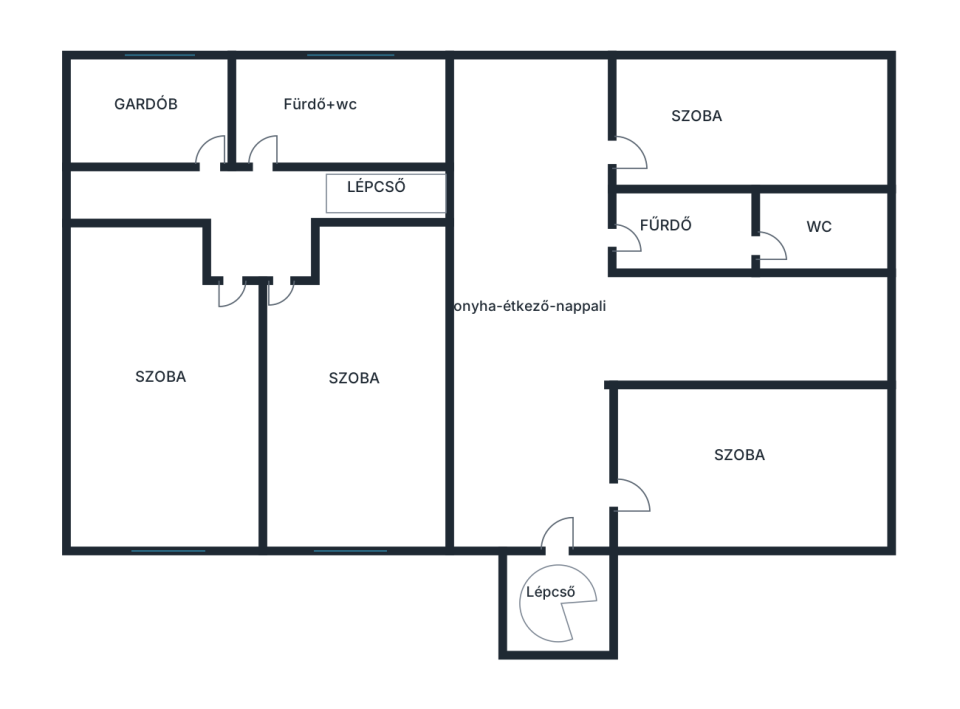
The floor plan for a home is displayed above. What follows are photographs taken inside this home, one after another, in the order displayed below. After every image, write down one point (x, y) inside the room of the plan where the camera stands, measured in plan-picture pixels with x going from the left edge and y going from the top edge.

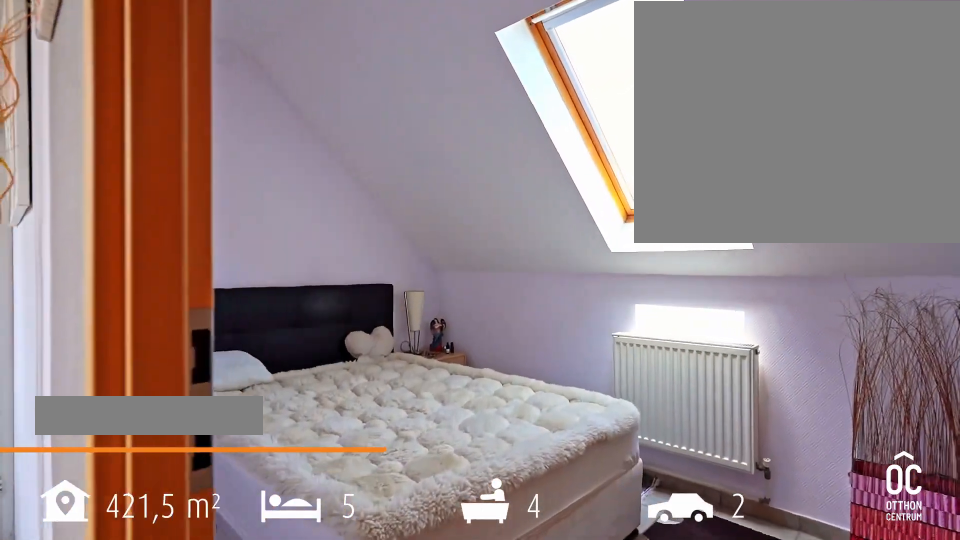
(753, 123)
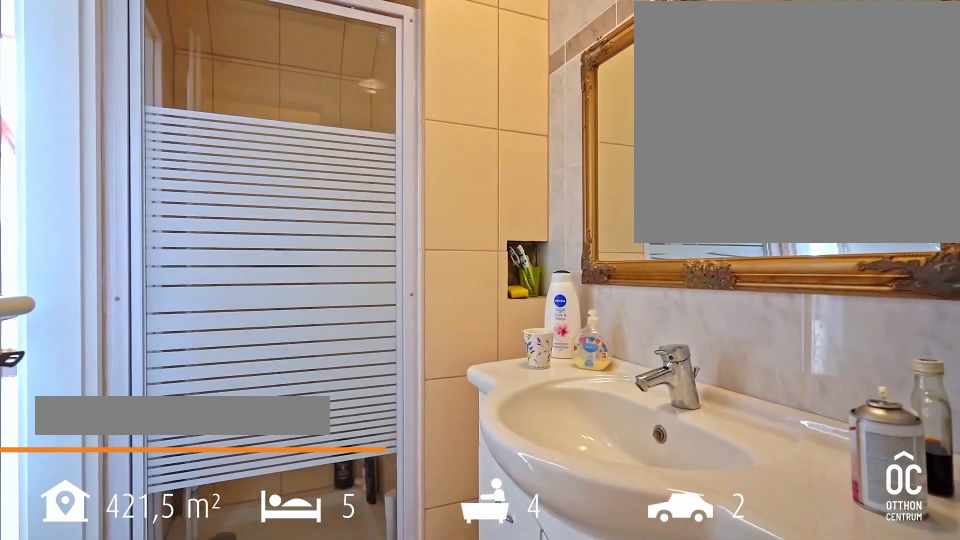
(683, 229)
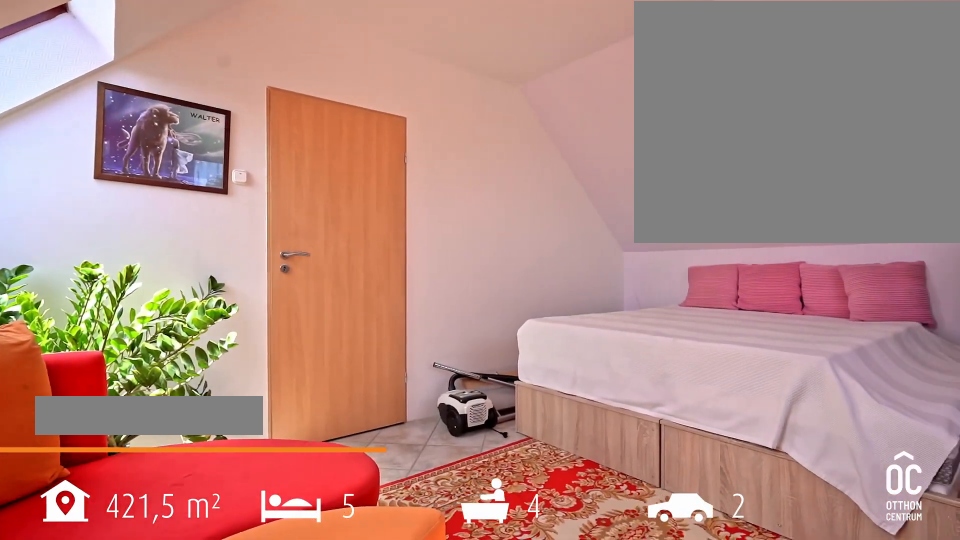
(753, 469)
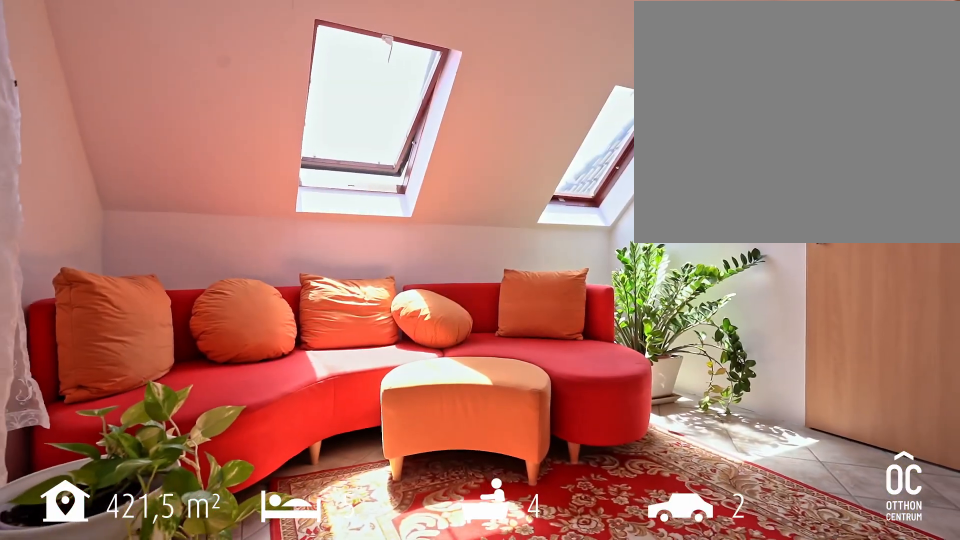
(753, 469)
